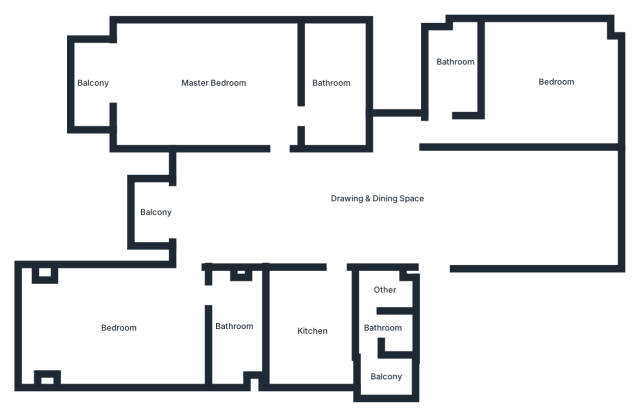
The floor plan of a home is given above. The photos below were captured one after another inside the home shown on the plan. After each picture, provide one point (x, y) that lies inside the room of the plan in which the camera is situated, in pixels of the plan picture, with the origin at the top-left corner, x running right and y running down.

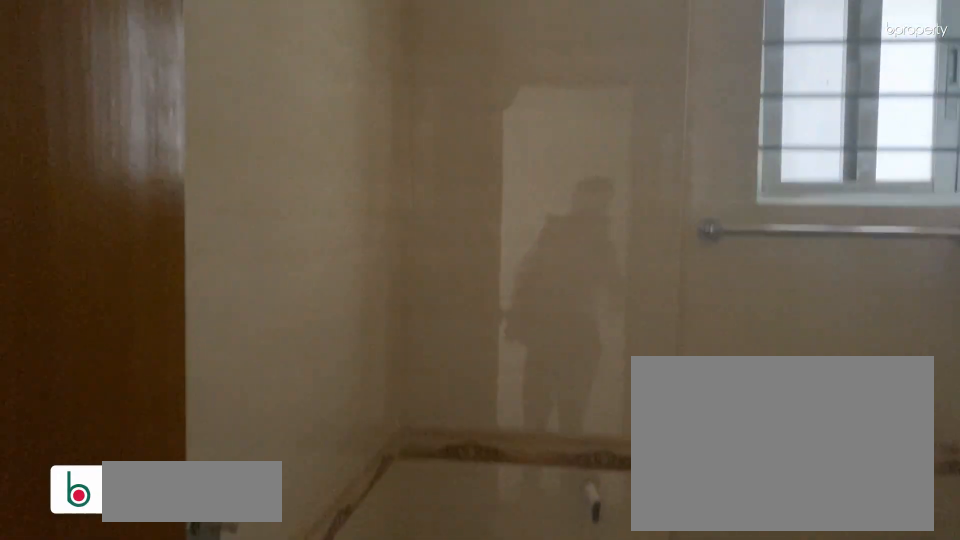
(453, 75)
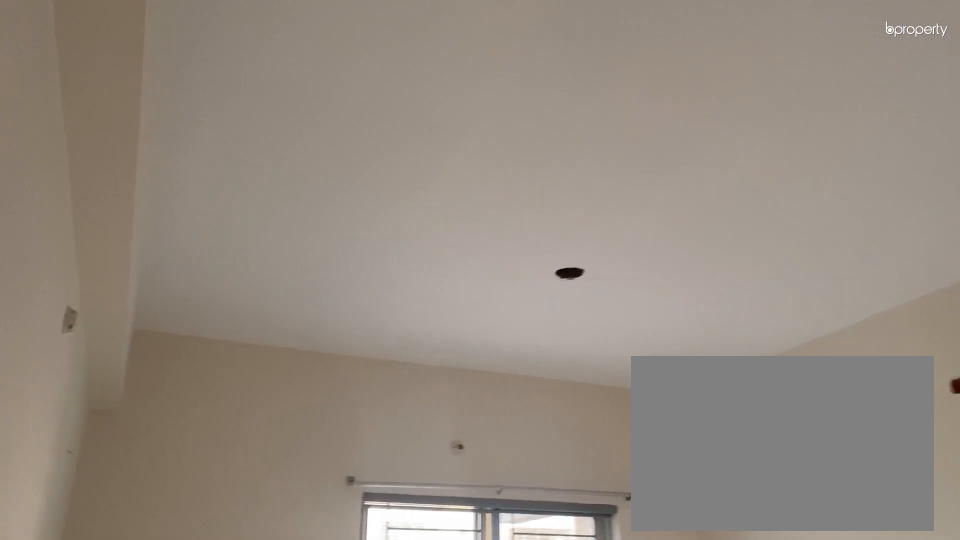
(223, 81)
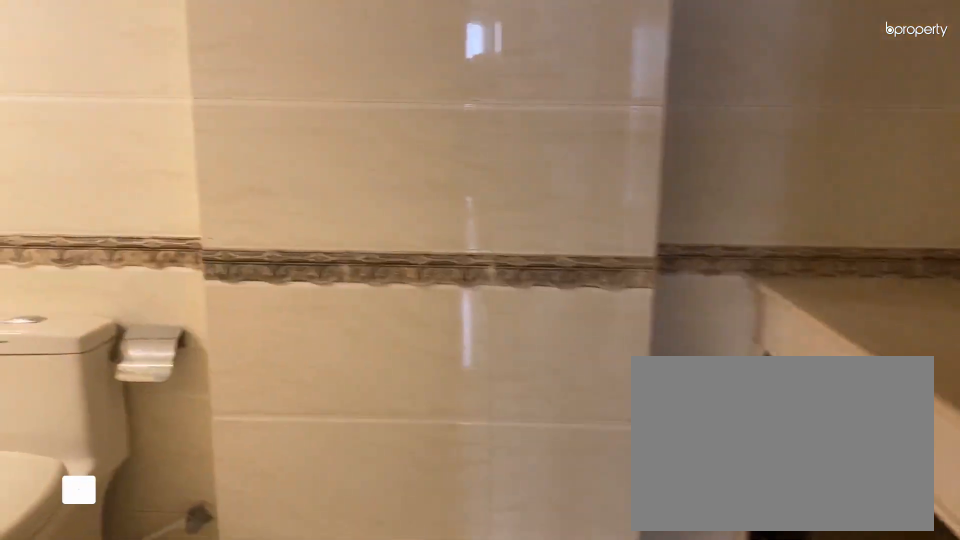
(327, 82)
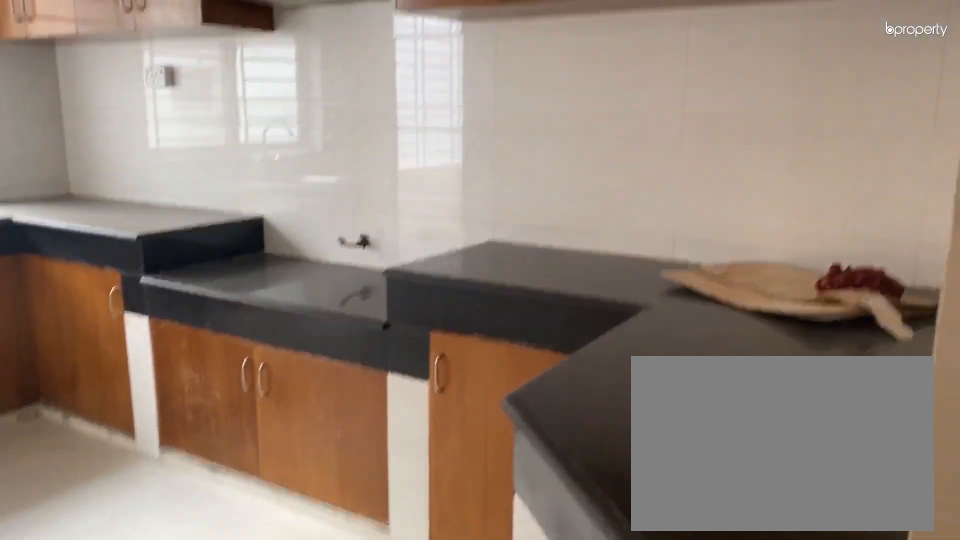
(320, 334)
